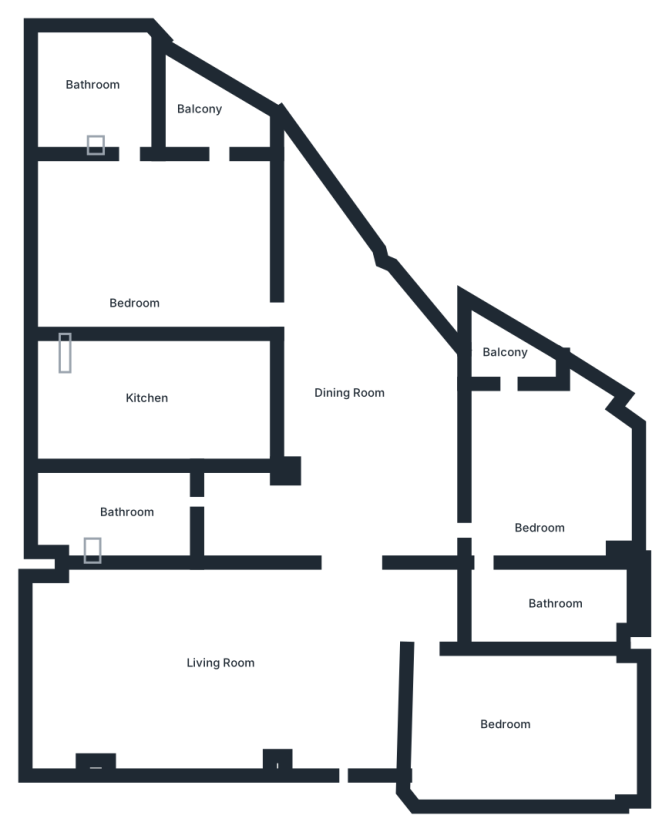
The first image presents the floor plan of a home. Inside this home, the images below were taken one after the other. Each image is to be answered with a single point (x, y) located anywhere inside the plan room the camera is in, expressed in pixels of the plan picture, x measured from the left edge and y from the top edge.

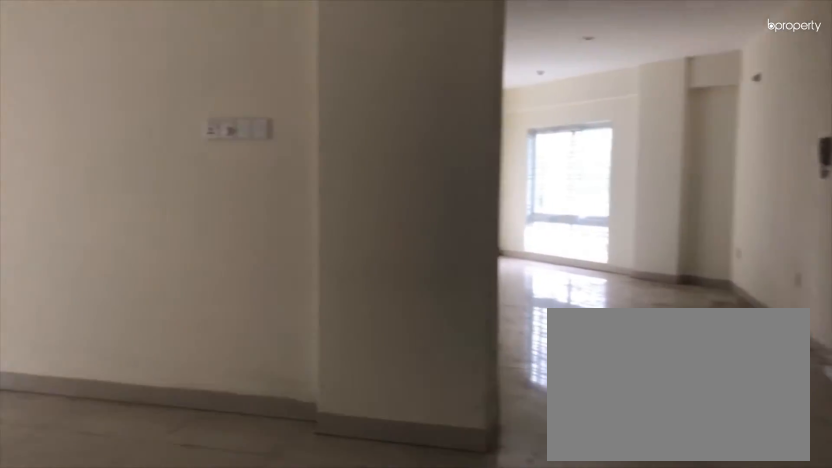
(221, 655)
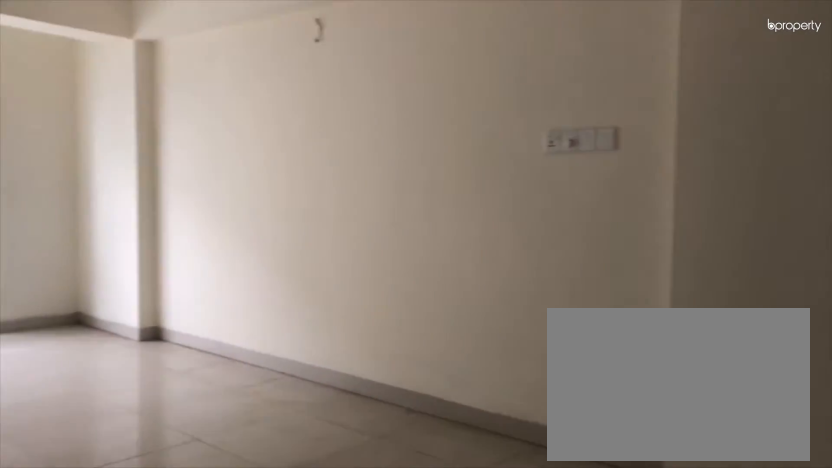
(221, 655)
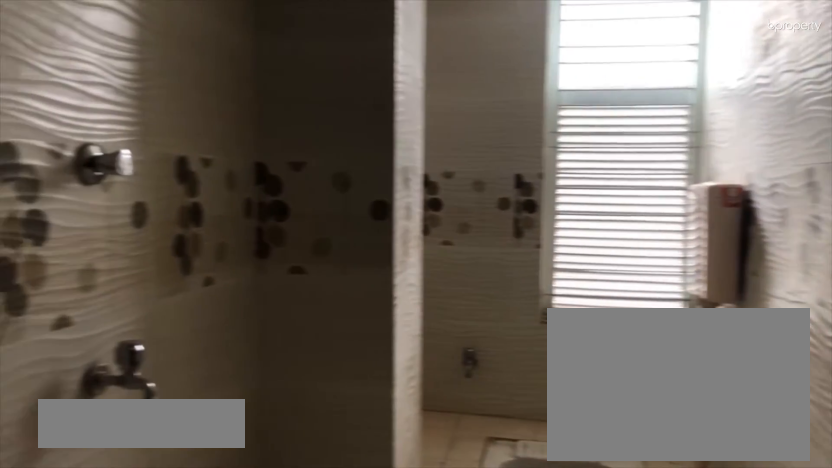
(141, 515)
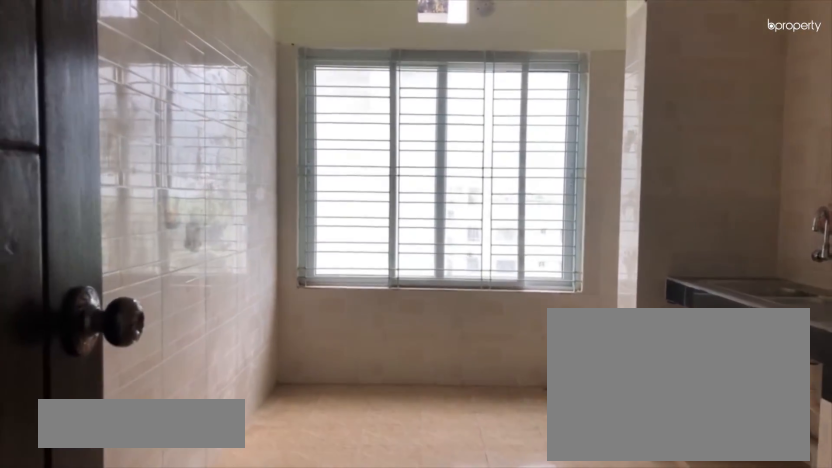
(144, 403)
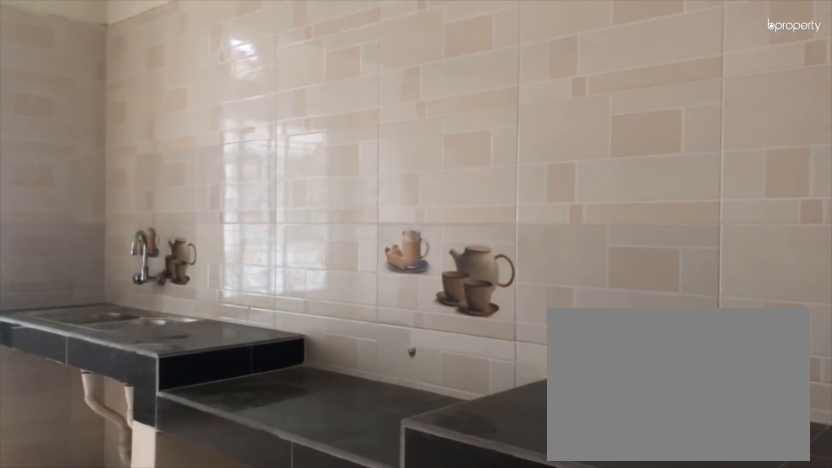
(144, 403)
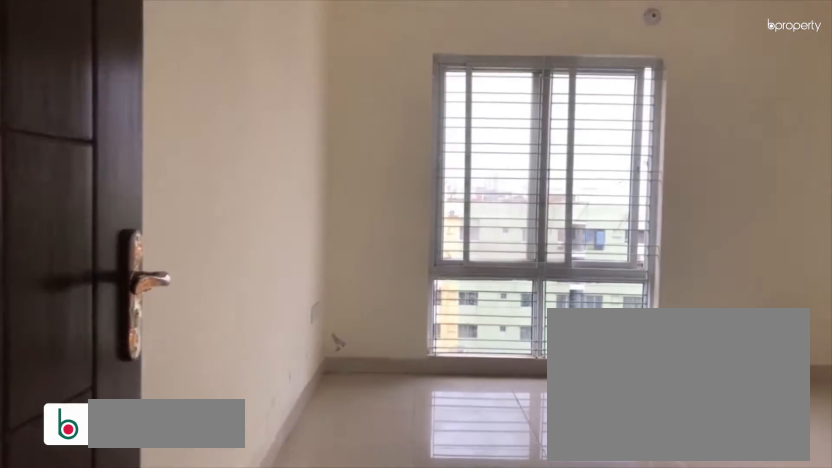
(135, 264)
